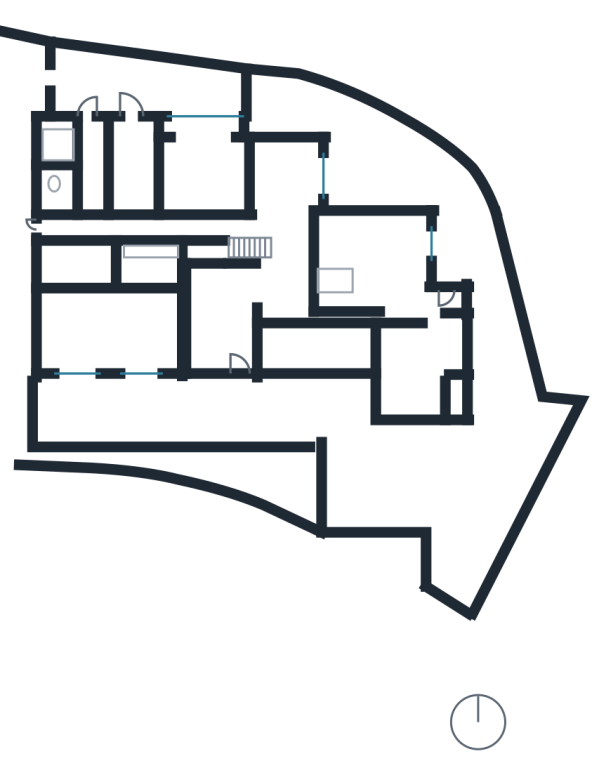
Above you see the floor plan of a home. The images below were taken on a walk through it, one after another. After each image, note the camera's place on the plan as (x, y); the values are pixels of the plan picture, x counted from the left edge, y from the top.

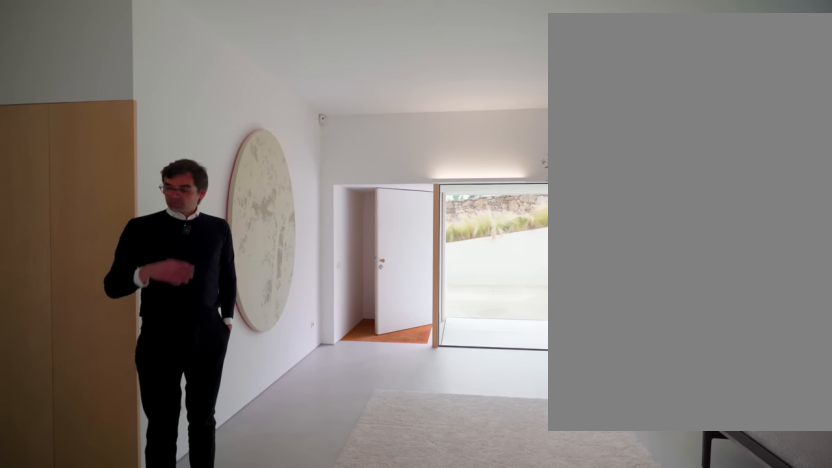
(208, 283)
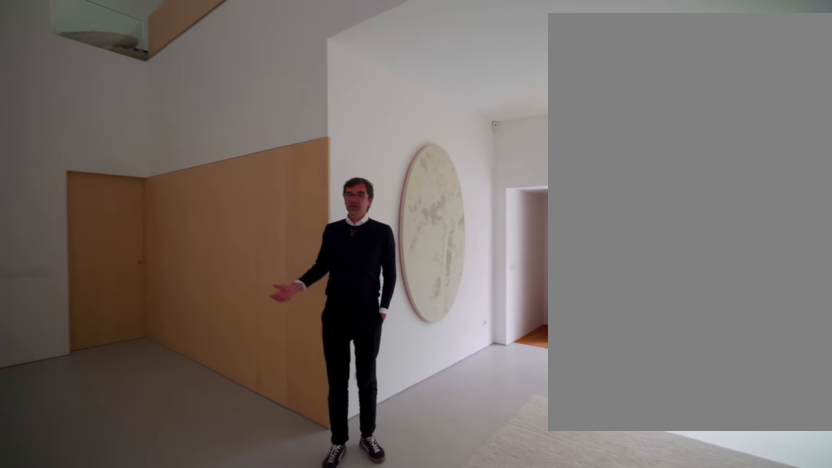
(207, 284)
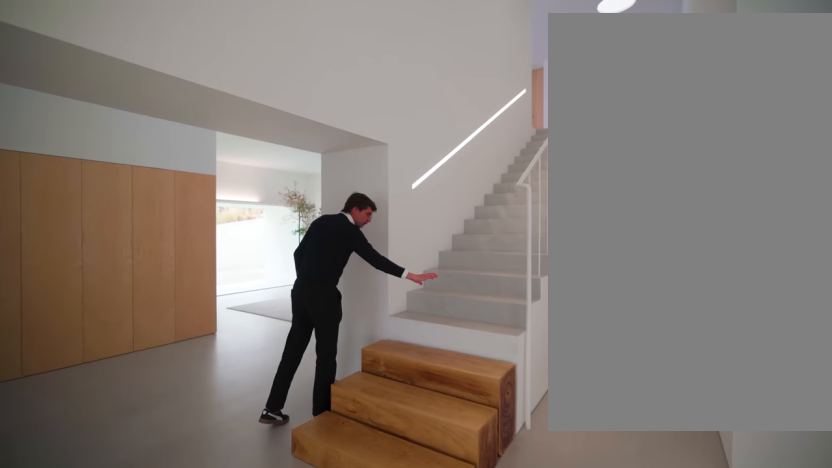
(306, 230)
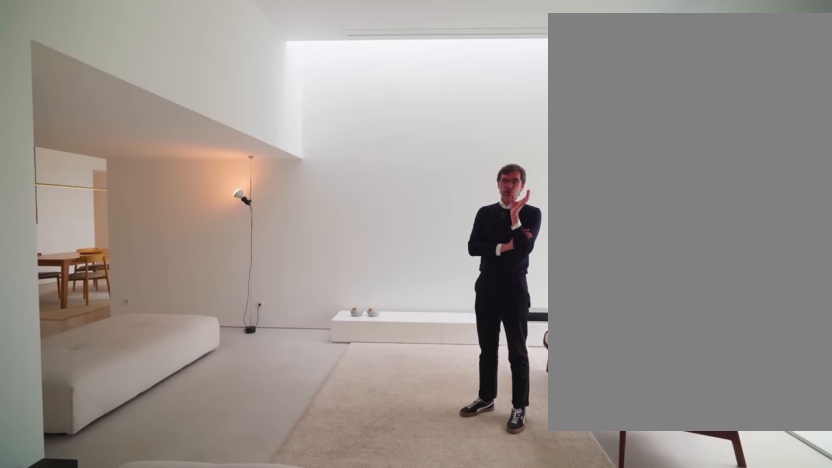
(396, 271)
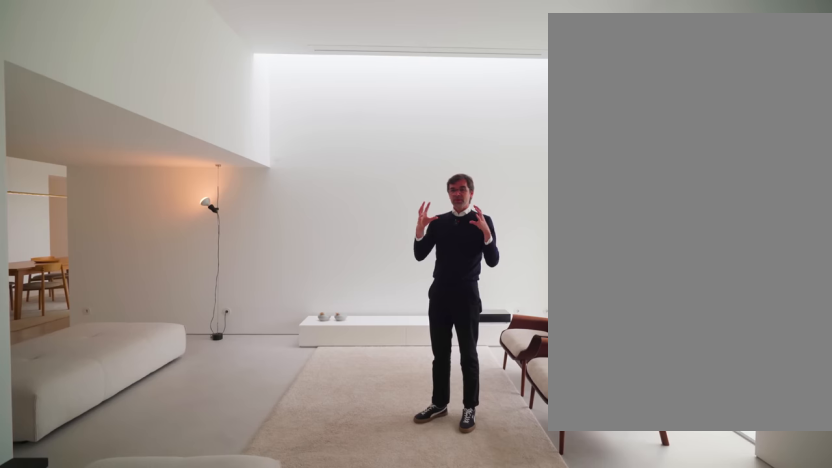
(395, 273)
